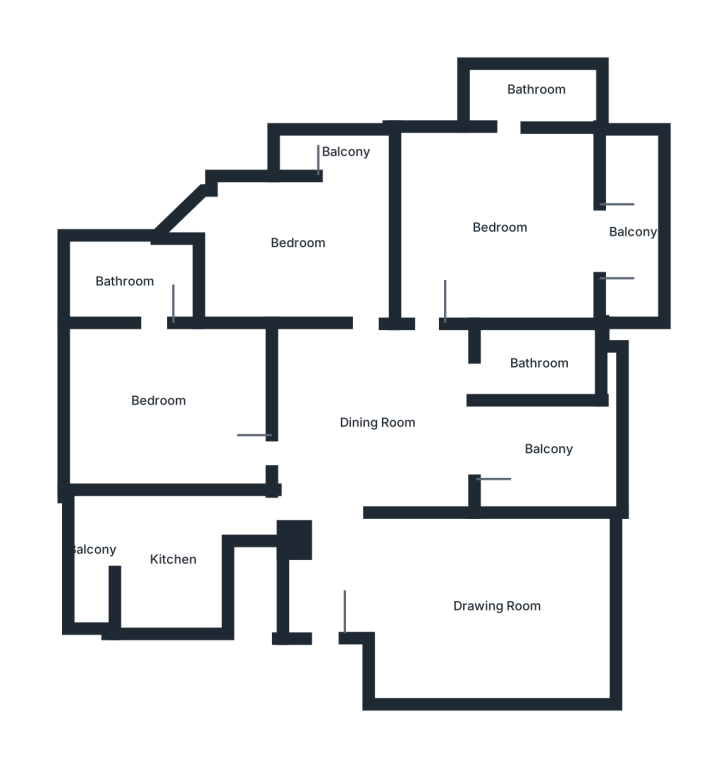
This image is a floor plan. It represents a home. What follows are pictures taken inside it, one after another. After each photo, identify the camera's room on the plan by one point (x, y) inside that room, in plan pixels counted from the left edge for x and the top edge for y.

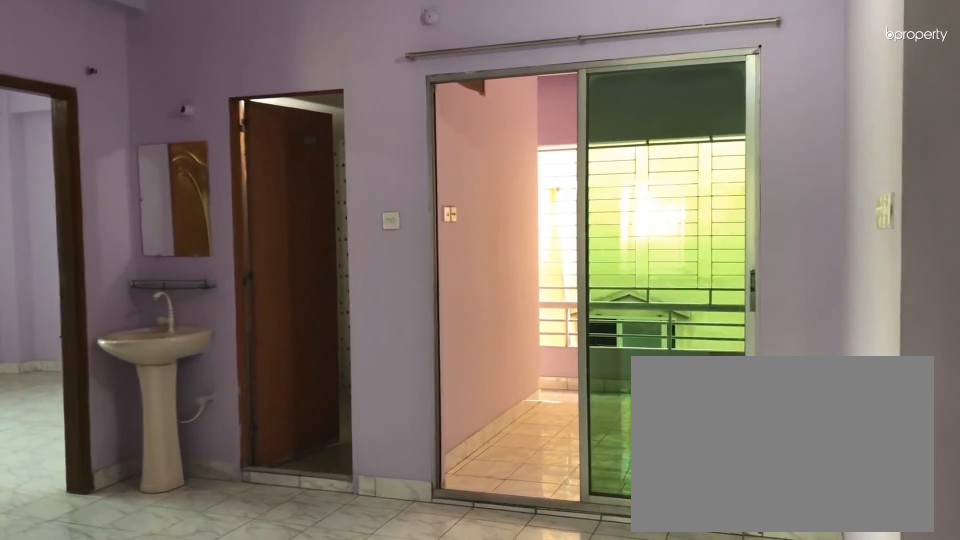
(379, 425)
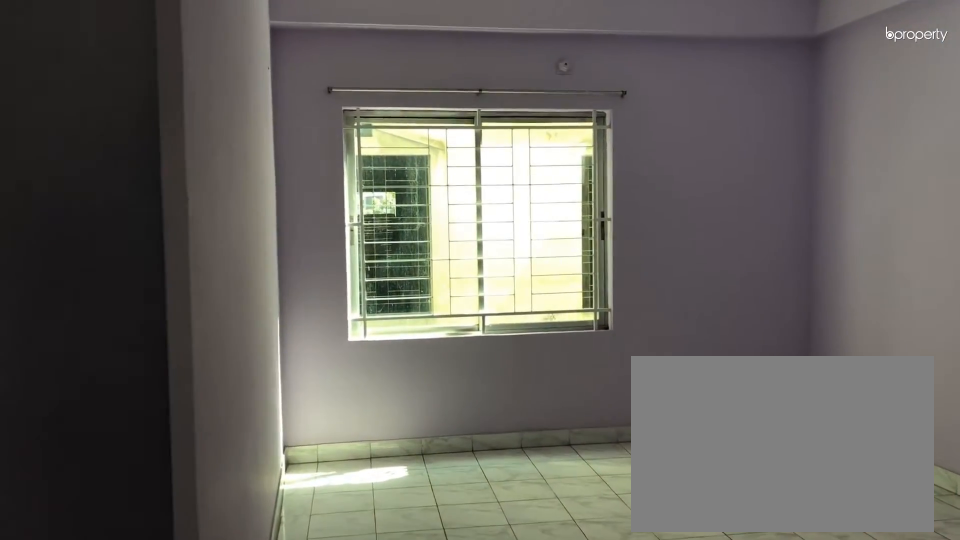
(495, 611)
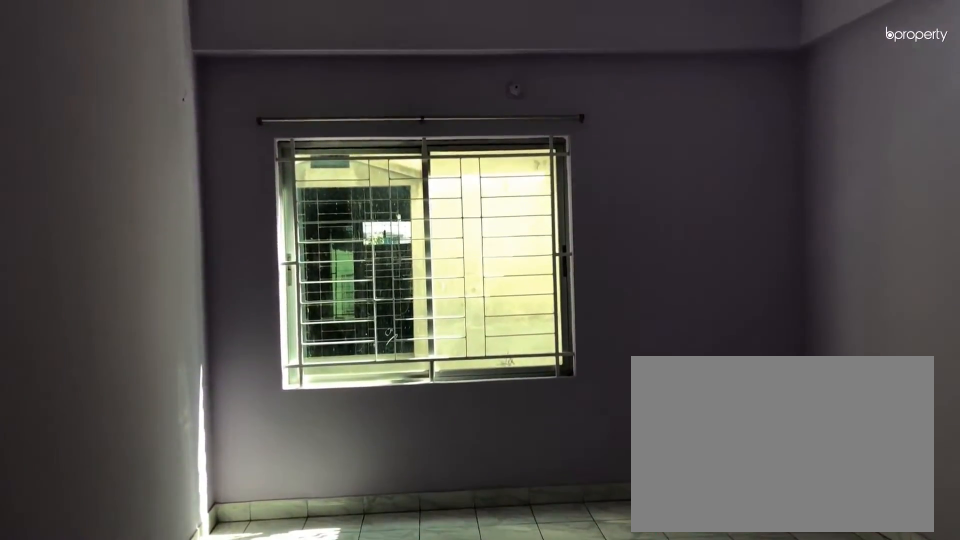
(495, 611)
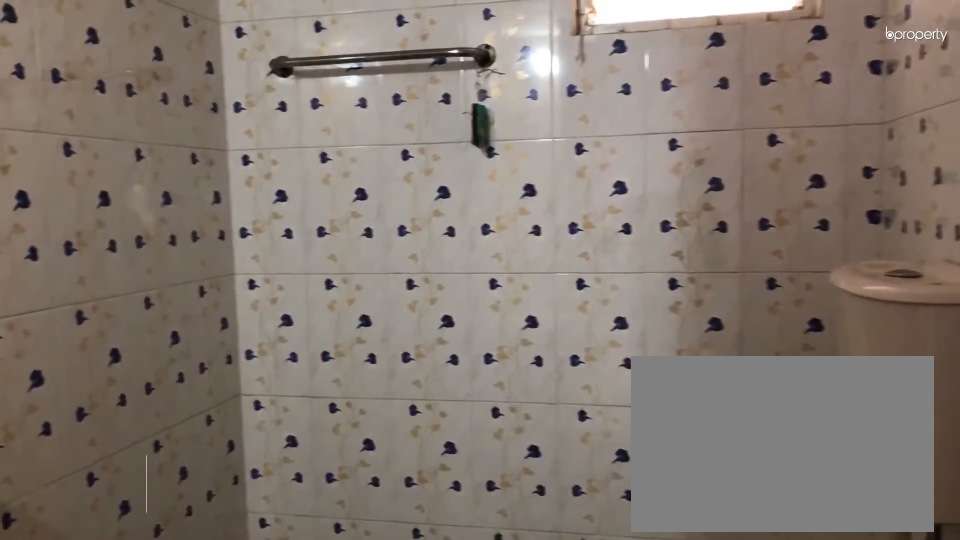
(535, 365)
